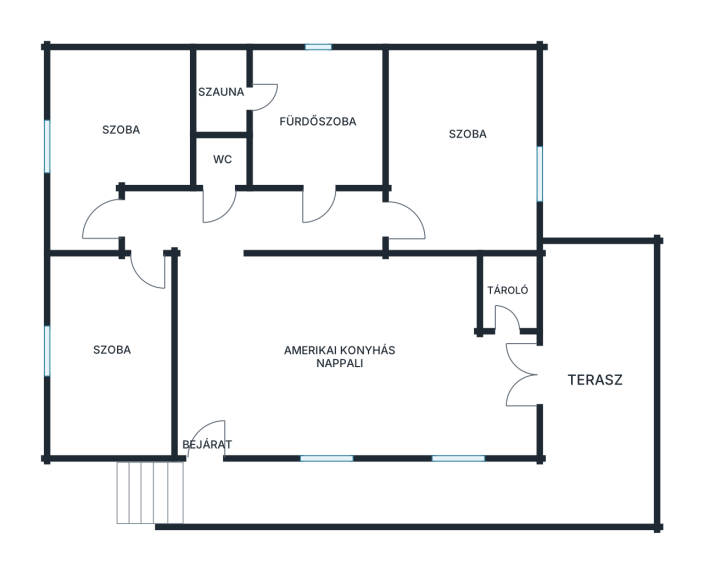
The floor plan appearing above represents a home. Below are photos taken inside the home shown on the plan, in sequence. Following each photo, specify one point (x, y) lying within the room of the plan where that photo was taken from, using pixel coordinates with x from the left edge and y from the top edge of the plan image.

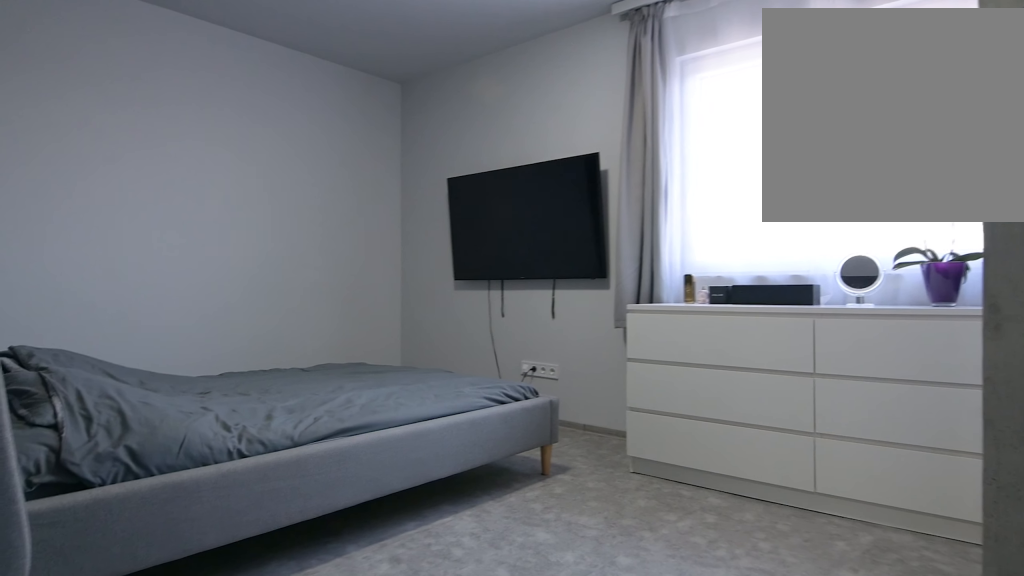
(457, 163)
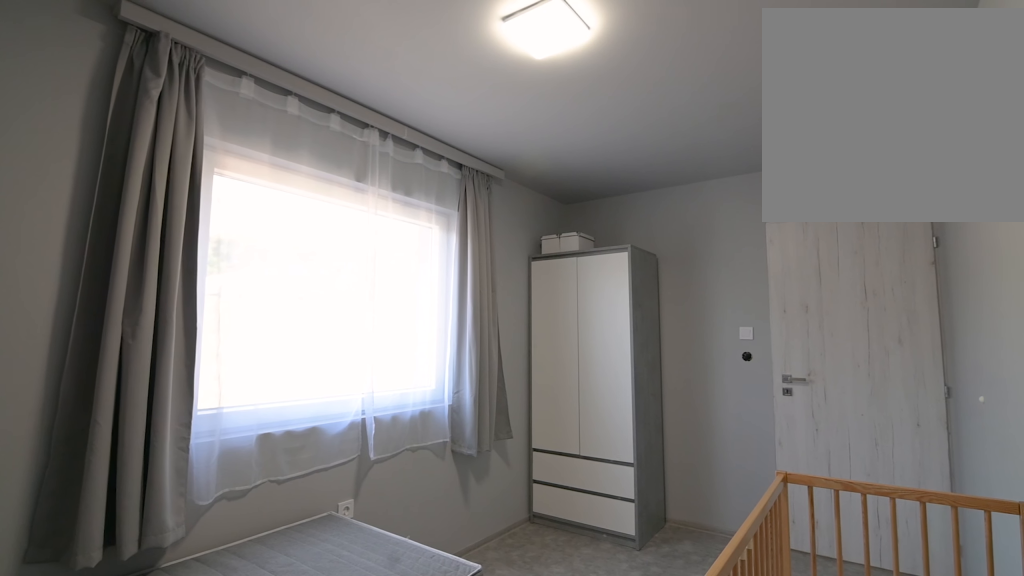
(116, 355)
